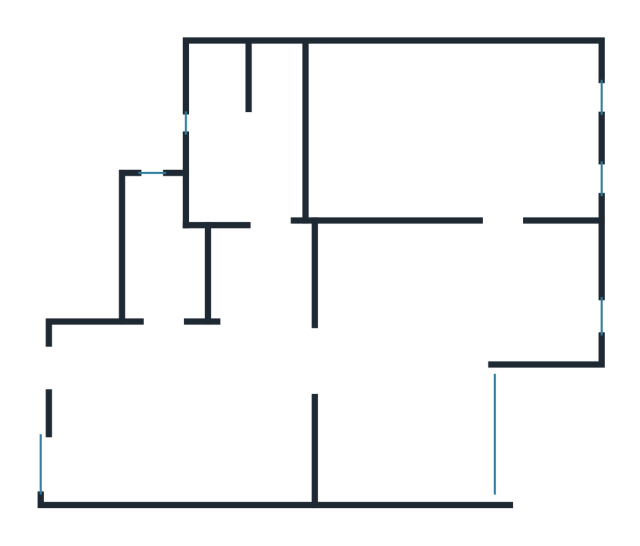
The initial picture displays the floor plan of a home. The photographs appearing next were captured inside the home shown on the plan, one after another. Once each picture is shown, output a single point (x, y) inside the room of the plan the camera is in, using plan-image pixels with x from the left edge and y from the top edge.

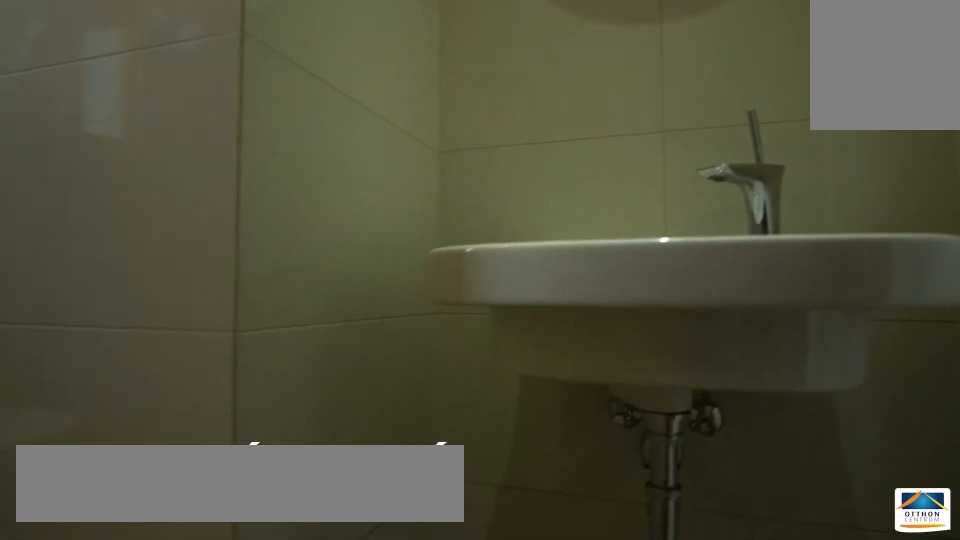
(164, 262)
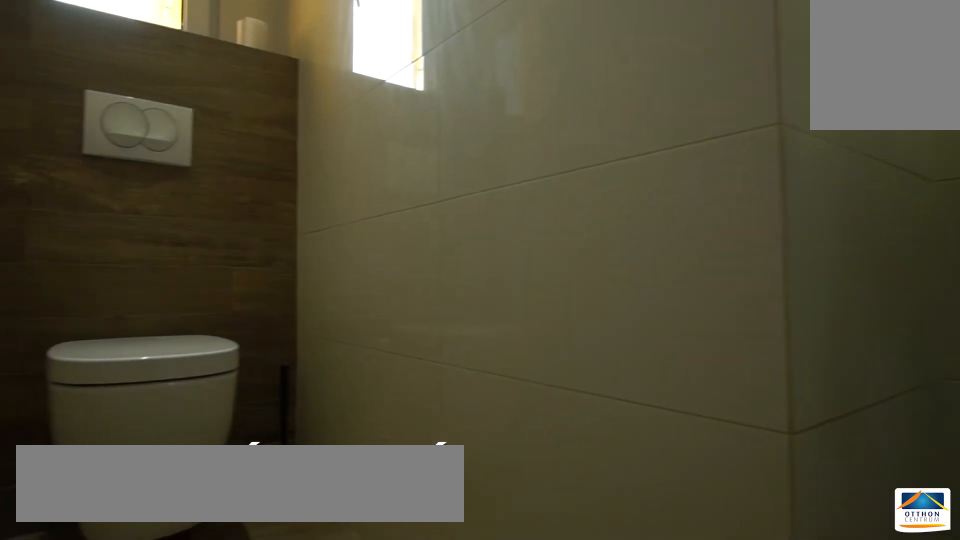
(165, 262)
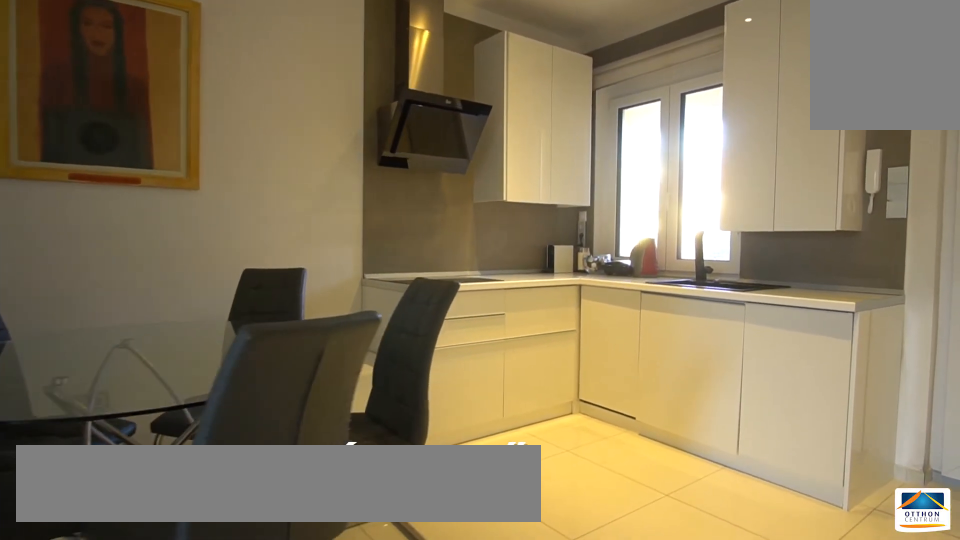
(187, 420)
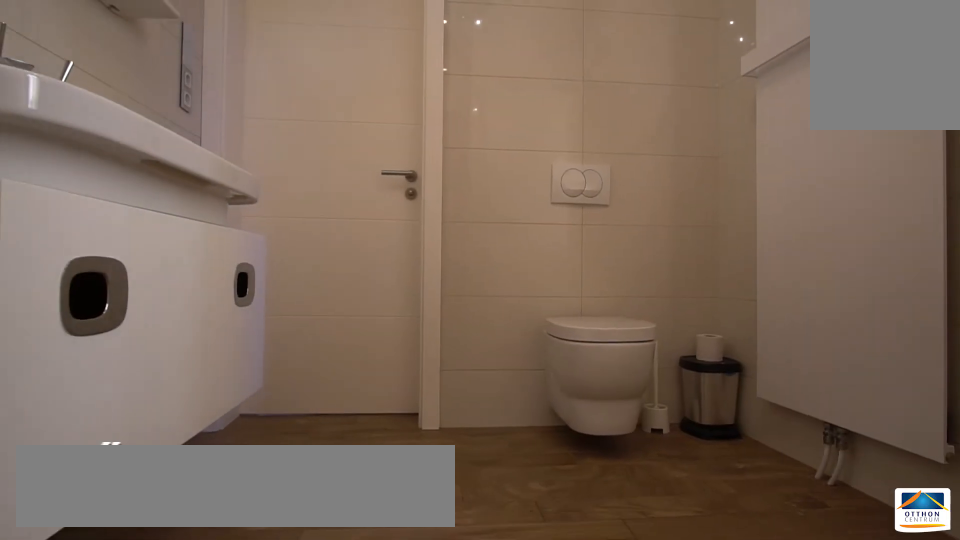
(247, 164)
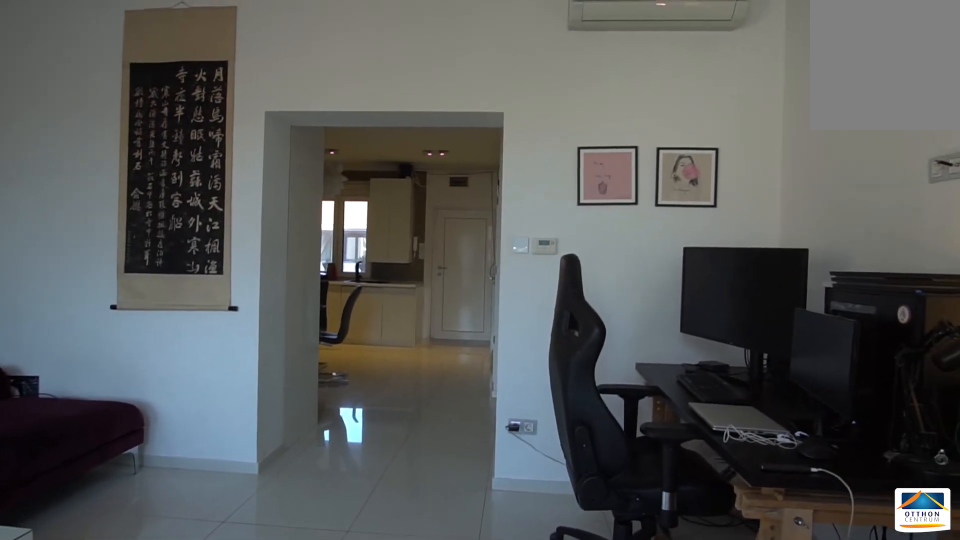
(447, 353)
